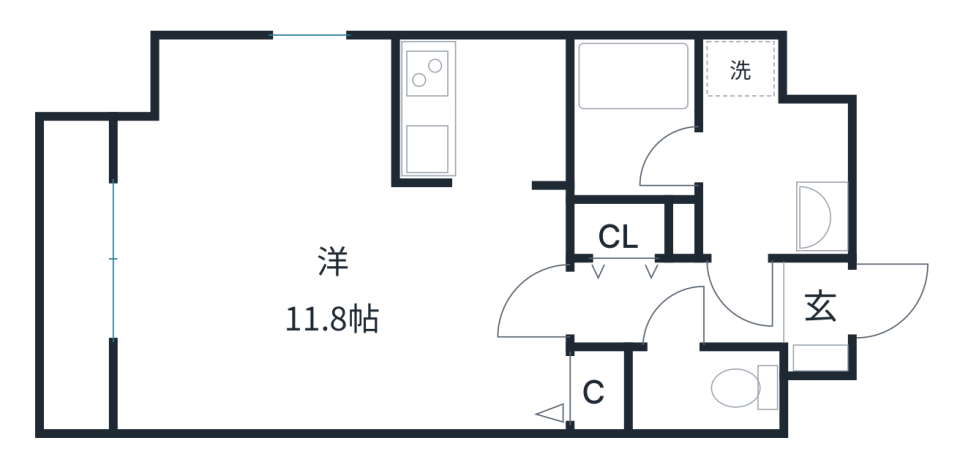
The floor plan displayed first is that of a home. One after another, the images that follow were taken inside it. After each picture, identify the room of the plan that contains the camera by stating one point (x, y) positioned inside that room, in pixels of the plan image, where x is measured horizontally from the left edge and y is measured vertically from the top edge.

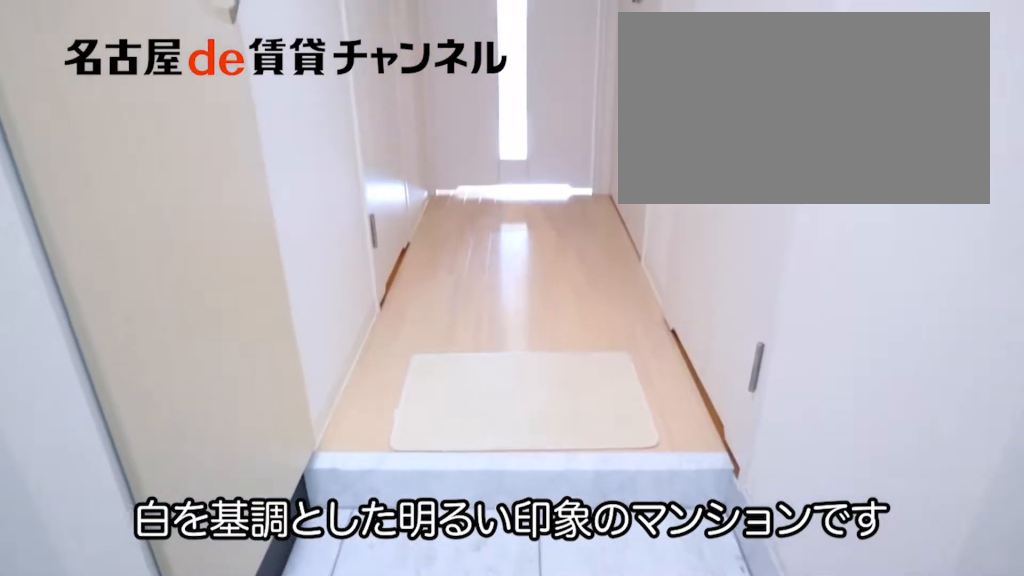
(822, 319)
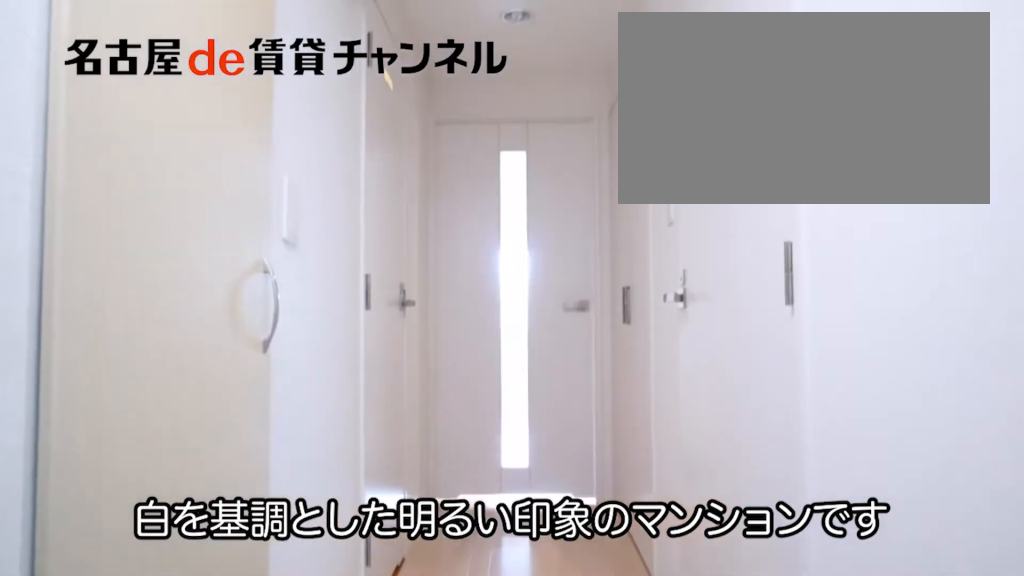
(822, 319)
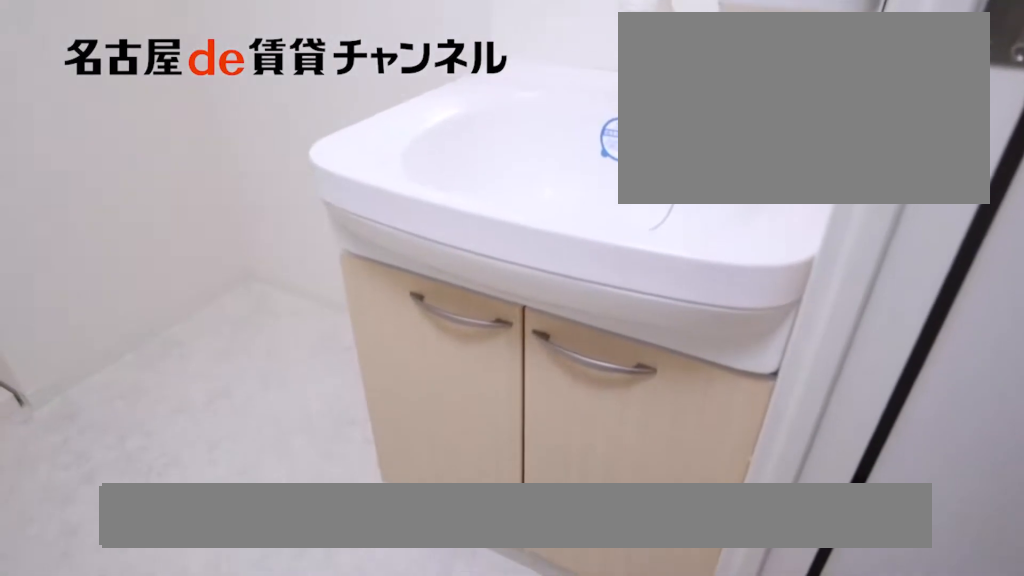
(771, 151)
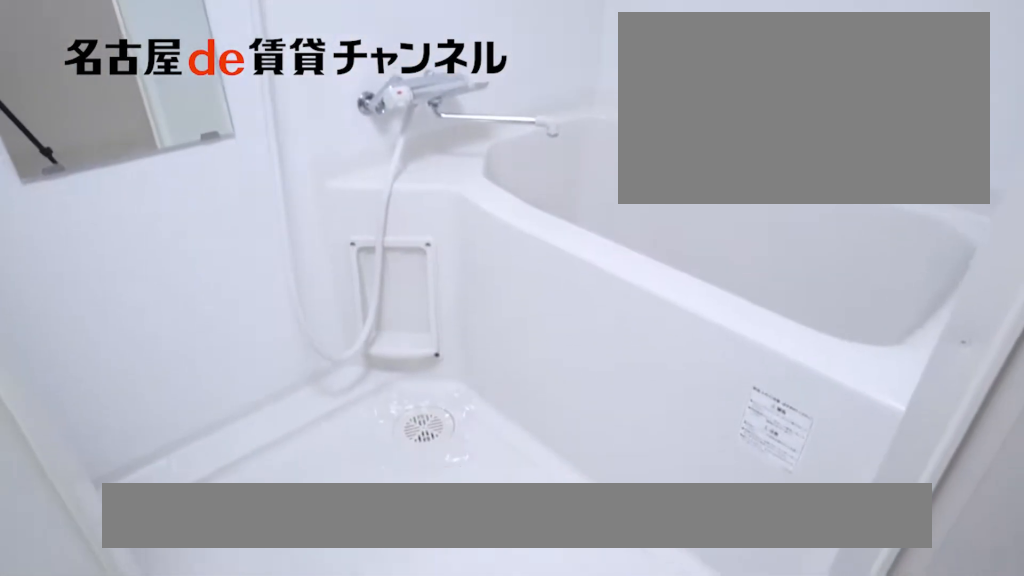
(633, 120)
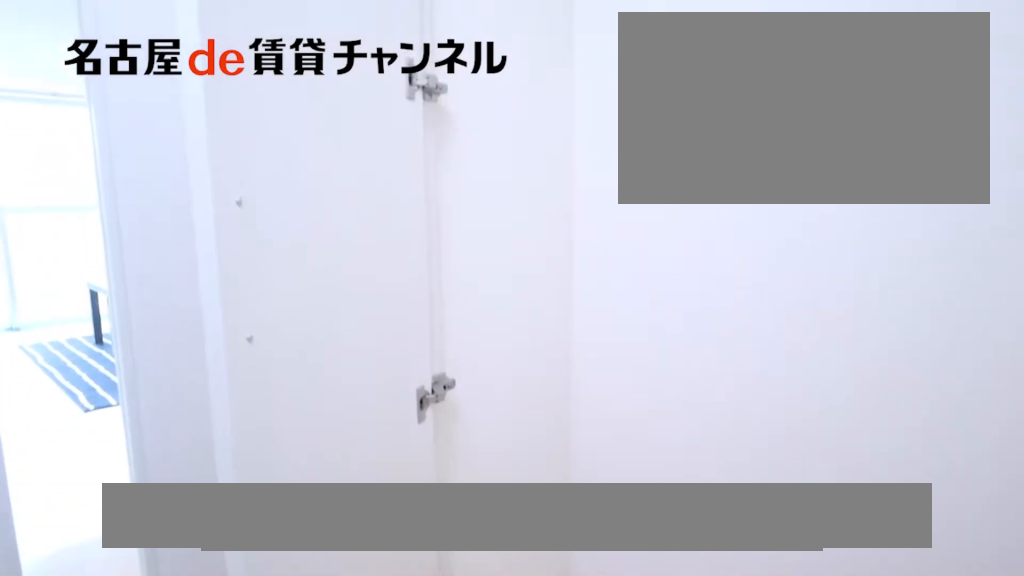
(622, 236)
